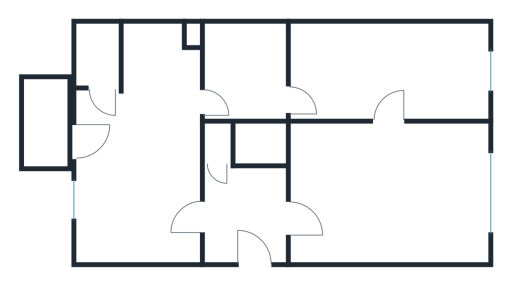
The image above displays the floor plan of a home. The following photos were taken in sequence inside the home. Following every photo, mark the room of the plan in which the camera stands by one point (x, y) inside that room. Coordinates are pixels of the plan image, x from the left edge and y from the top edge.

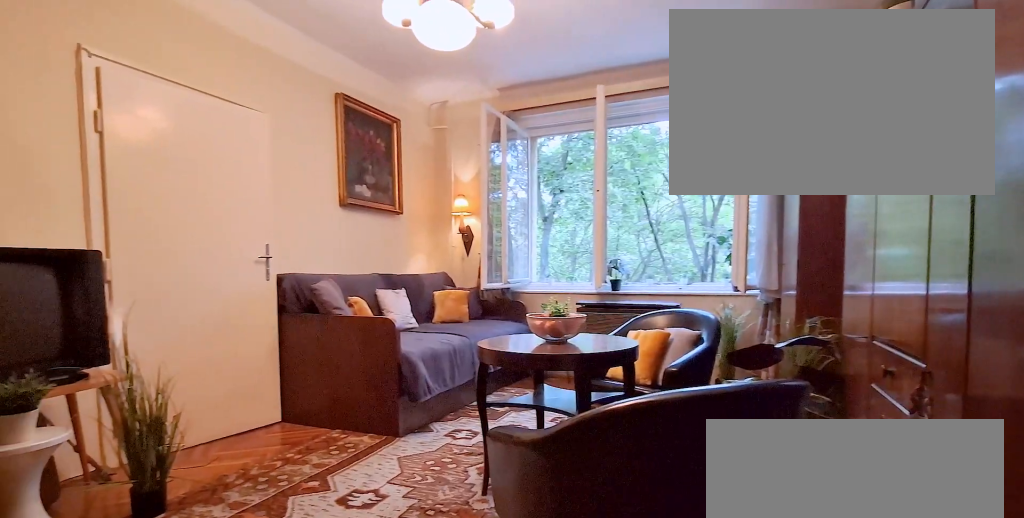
(386, 196)
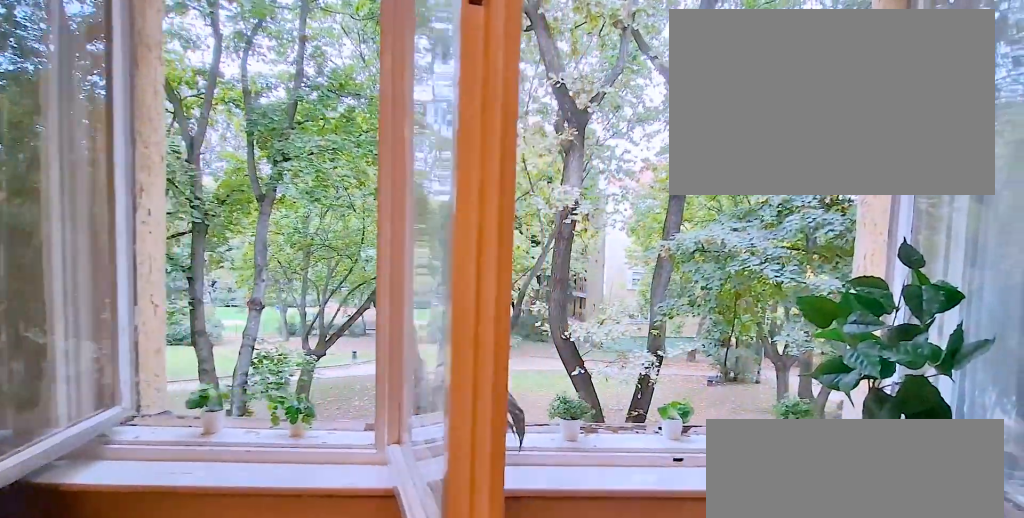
(386, 196)
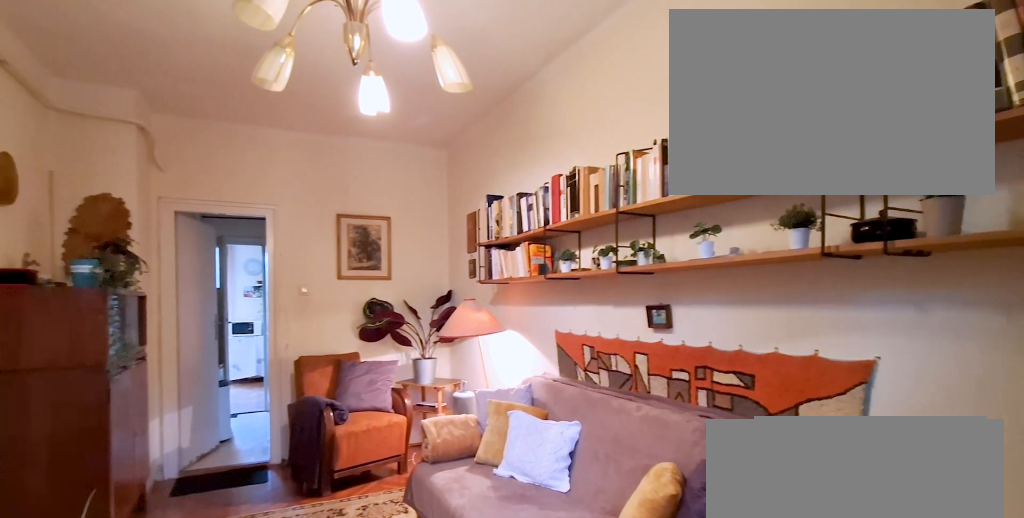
(386, 70)
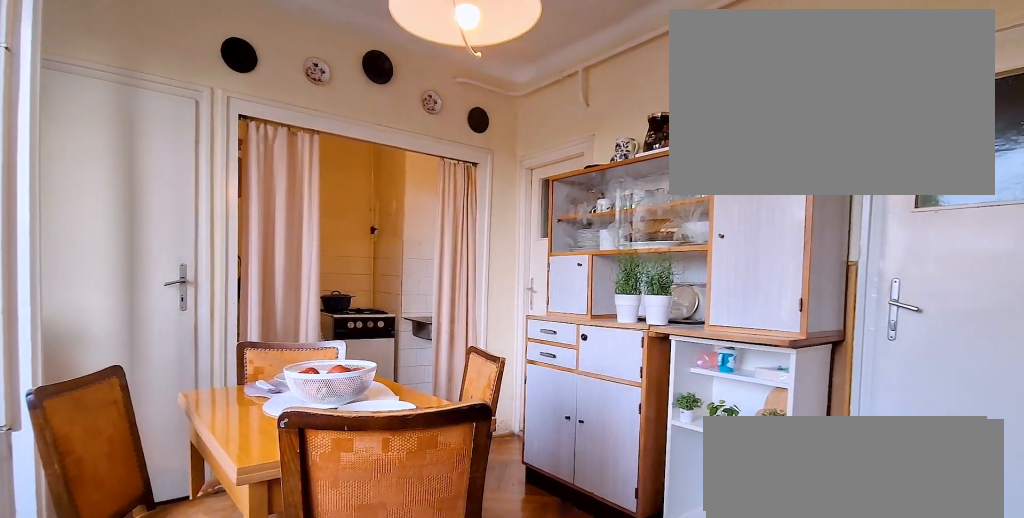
(141, 155)
